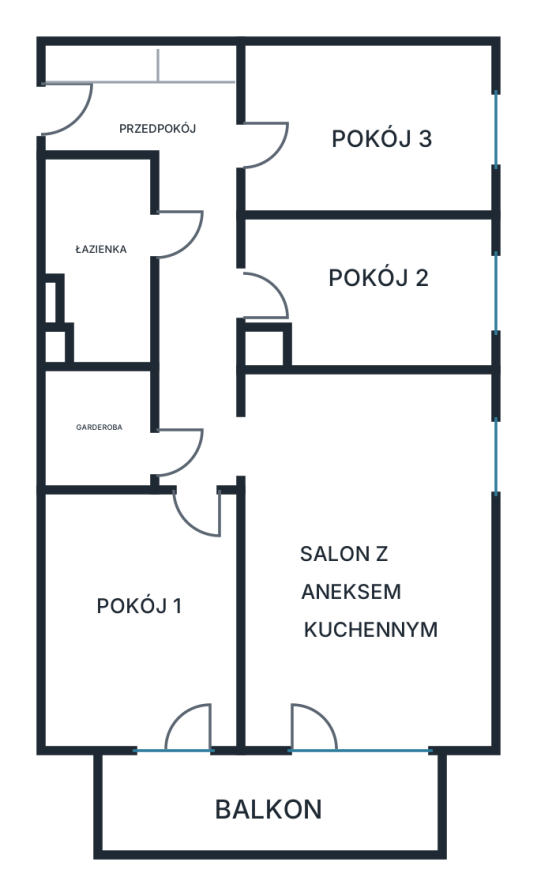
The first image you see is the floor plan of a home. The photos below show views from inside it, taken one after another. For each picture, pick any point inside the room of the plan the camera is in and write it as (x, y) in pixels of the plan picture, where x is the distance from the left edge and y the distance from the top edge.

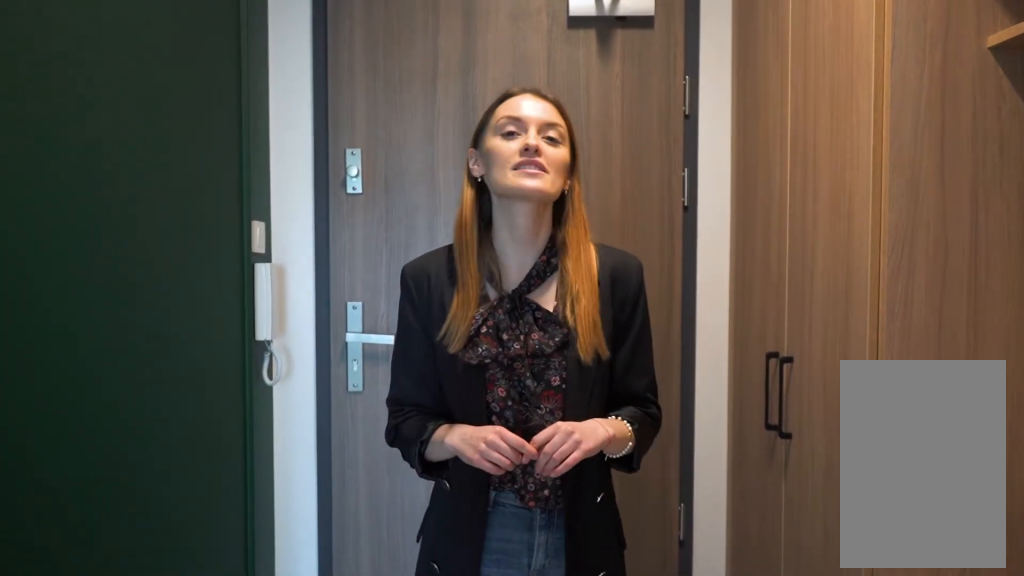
(177, 220)
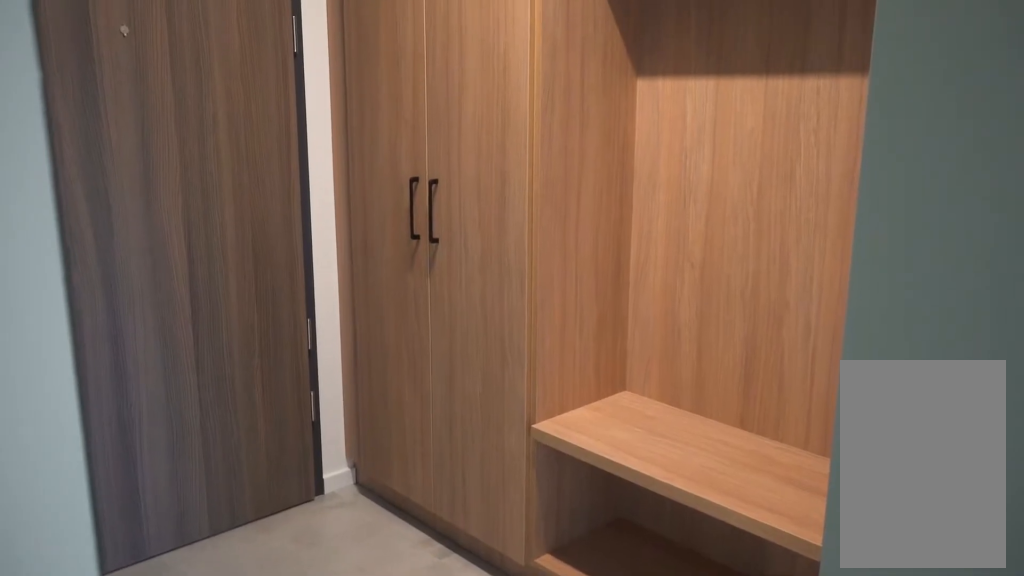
(177, 218)
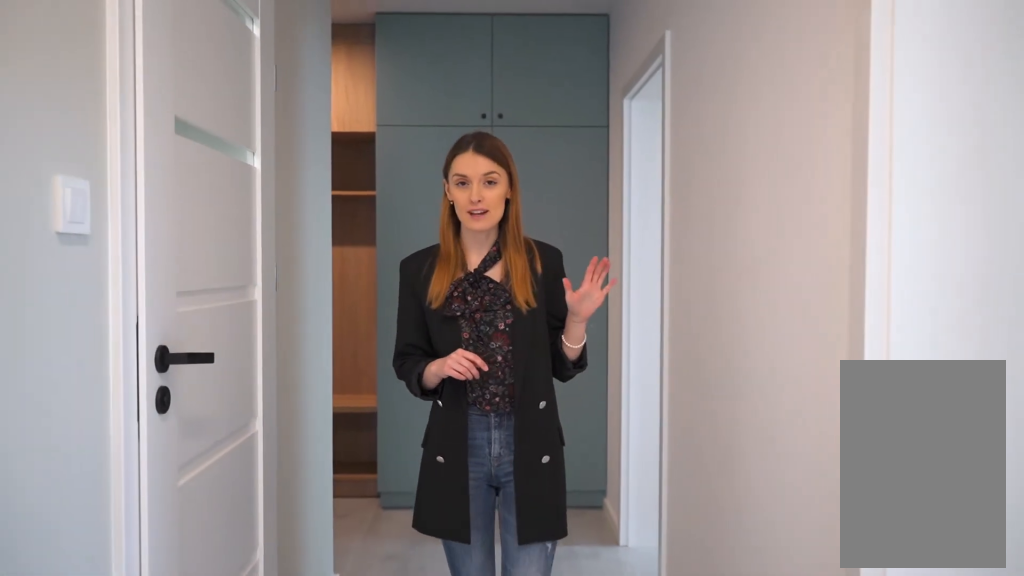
(177, 219)
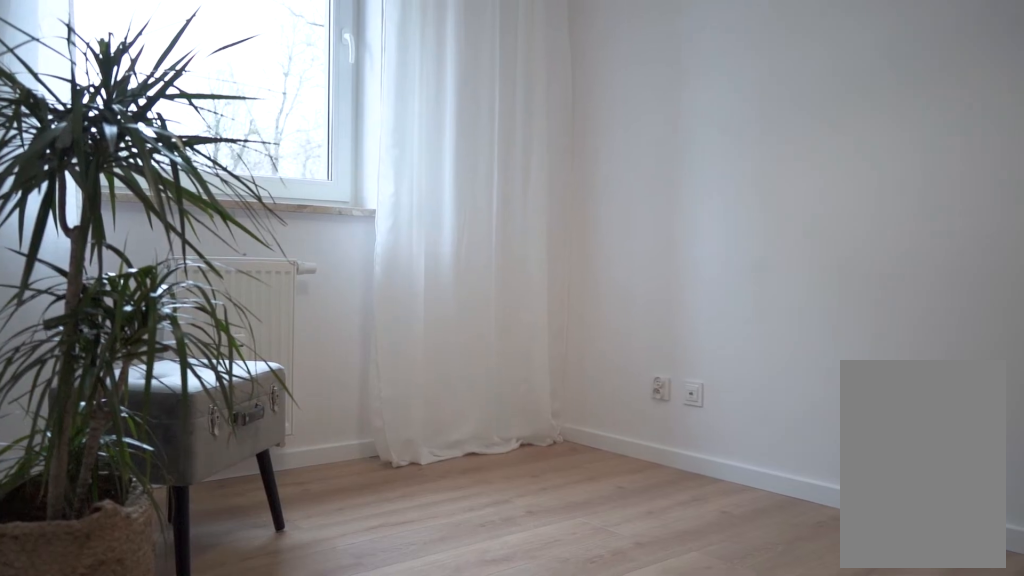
(373, 130)
